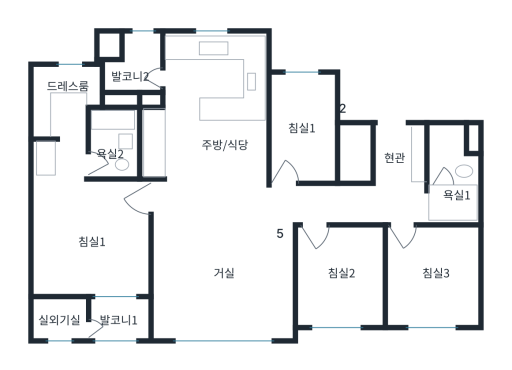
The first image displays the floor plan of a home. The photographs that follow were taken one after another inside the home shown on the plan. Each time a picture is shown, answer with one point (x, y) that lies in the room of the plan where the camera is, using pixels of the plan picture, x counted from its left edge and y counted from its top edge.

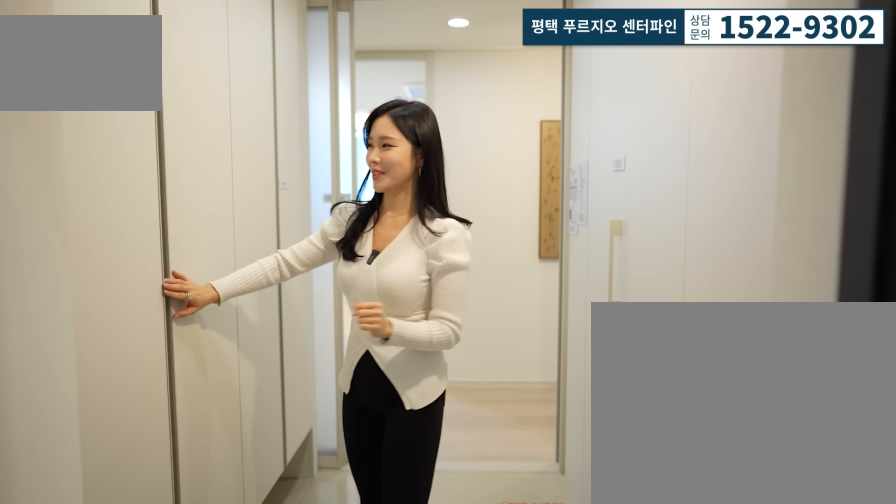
(408, 149)
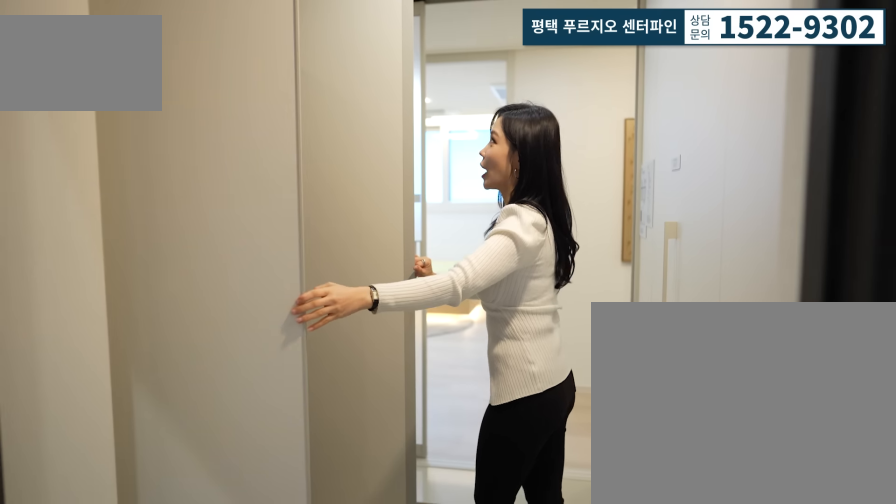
(385, 143)
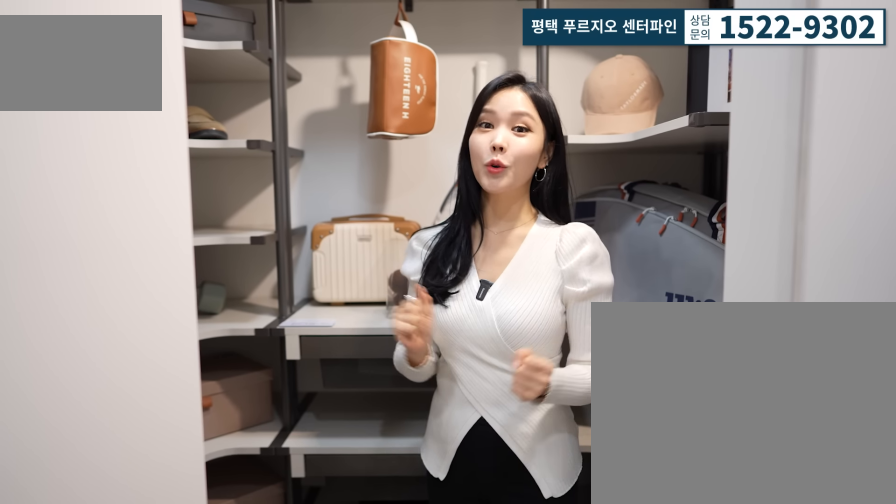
(387, 152)
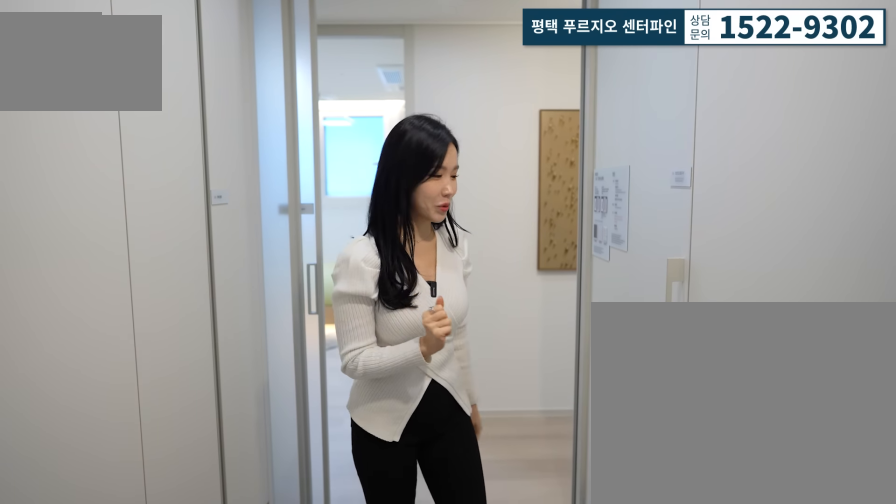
(387, 152)
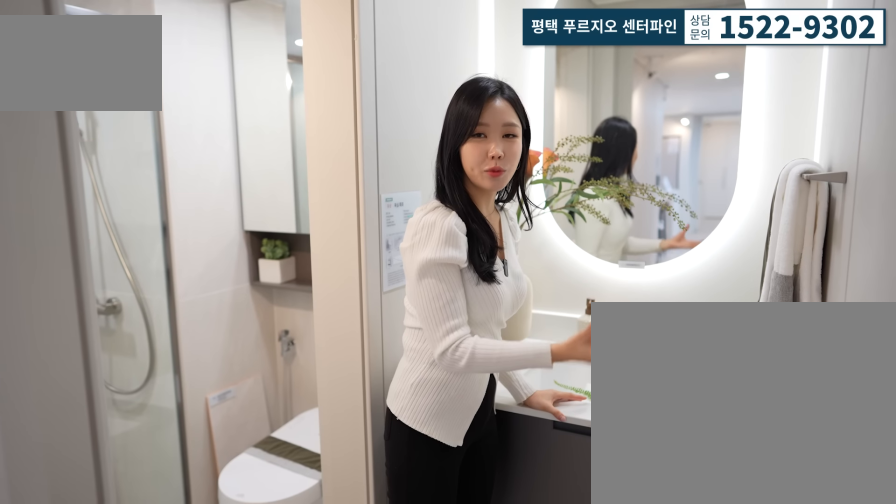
(445, 190)
